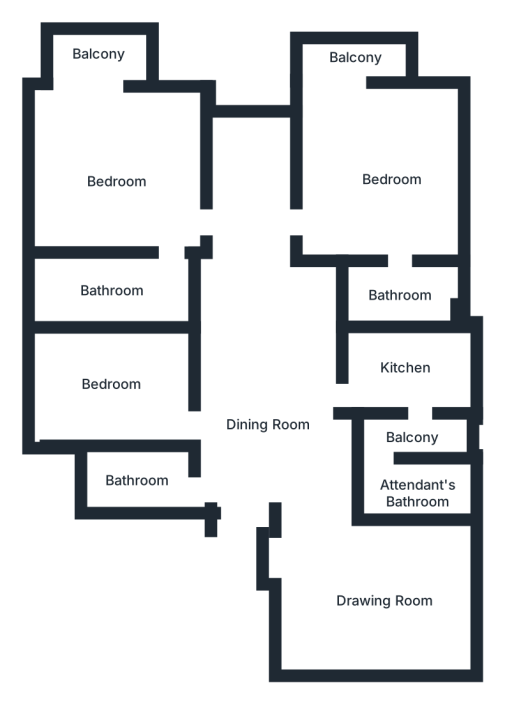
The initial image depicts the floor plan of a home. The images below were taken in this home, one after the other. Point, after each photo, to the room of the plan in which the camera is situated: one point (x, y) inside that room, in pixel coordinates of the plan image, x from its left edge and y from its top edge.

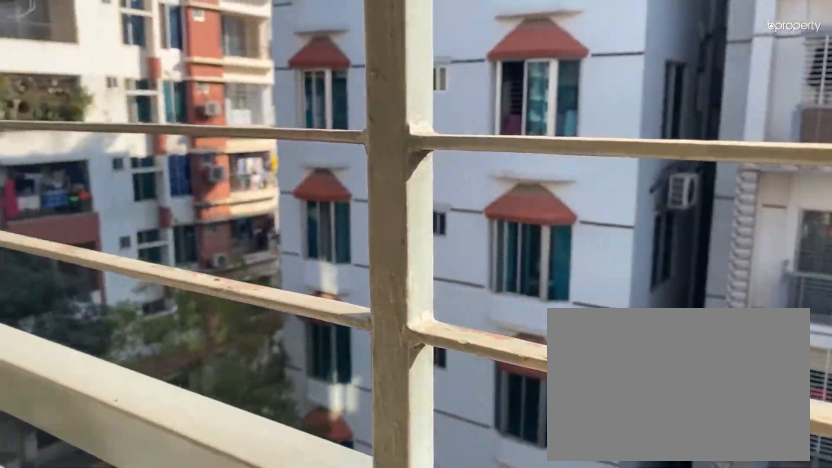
(100, 56)
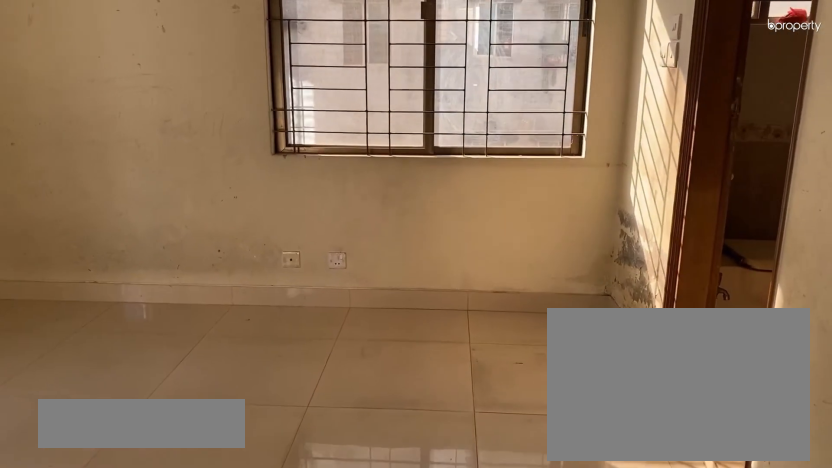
(392, 185)
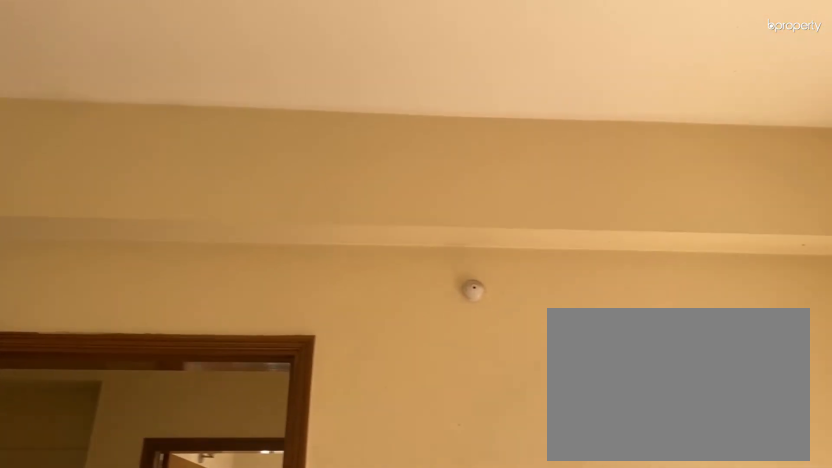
(392, 184)
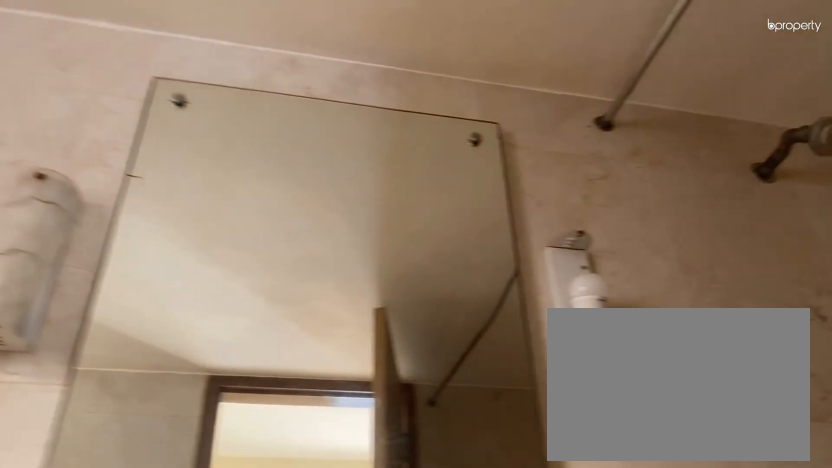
(397, 290)
